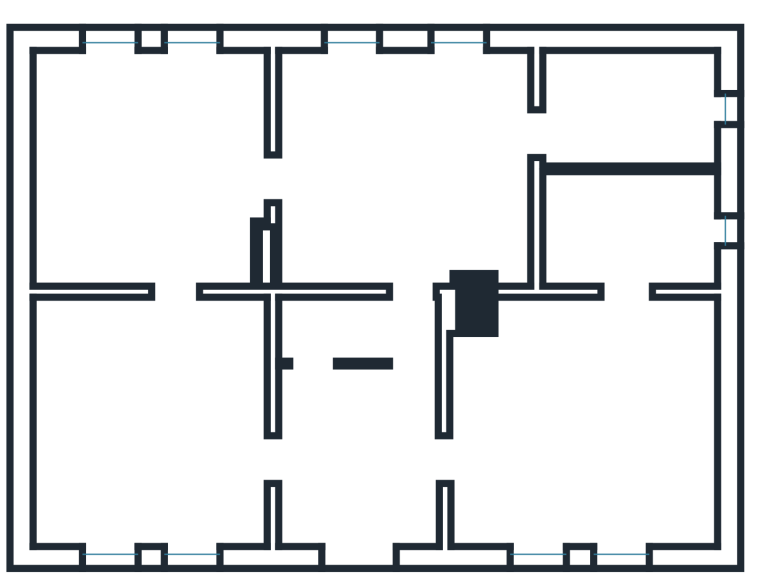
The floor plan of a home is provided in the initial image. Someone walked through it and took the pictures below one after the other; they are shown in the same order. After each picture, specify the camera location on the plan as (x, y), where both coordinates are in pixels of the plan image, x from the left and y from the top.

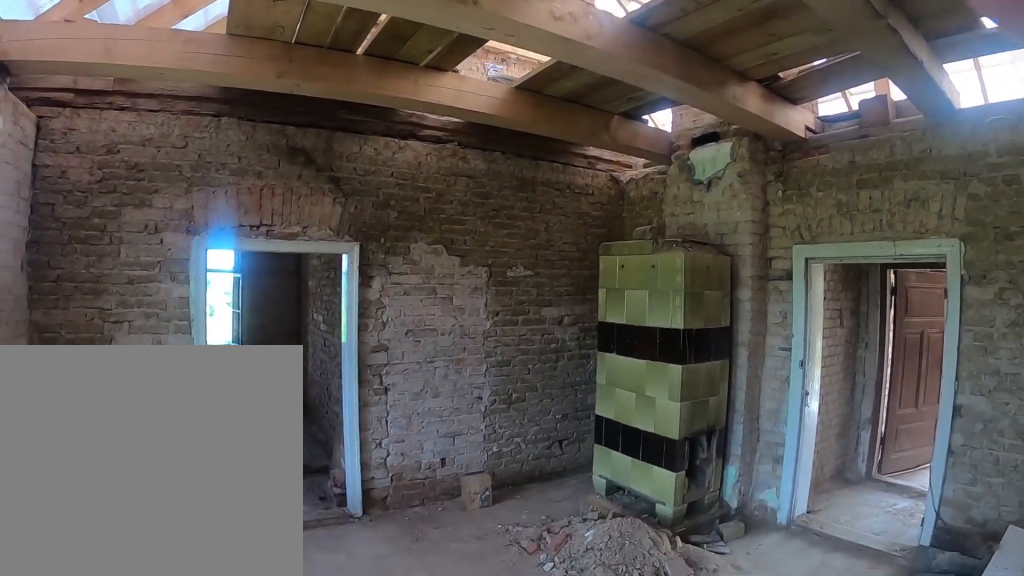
(433, 145)
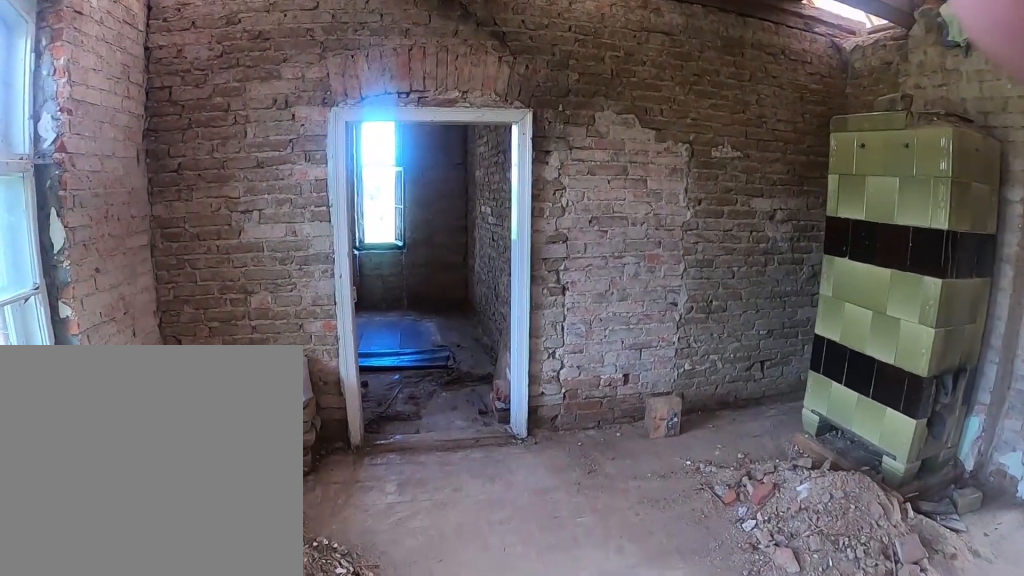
(454, 141)
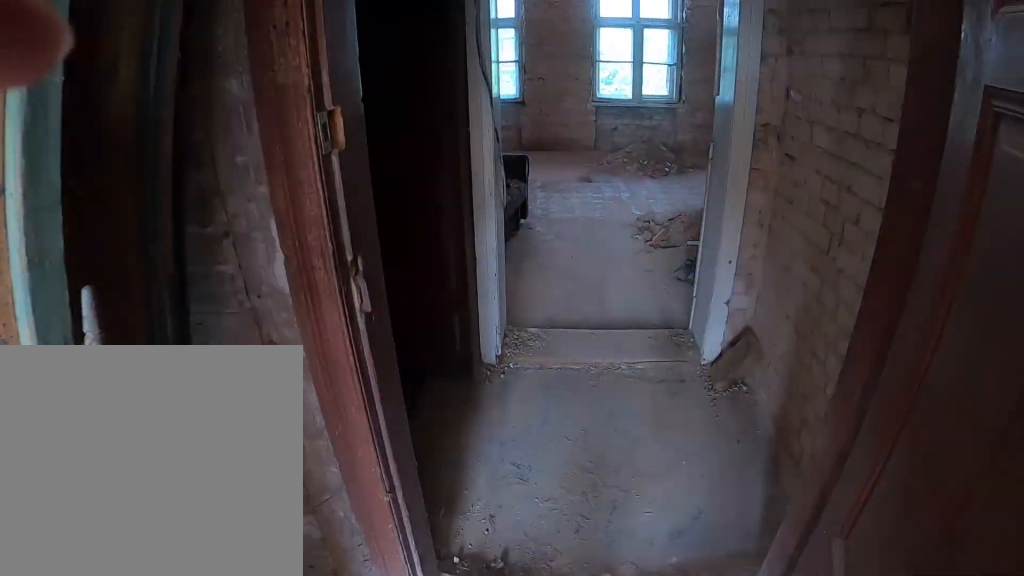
(414, 417)
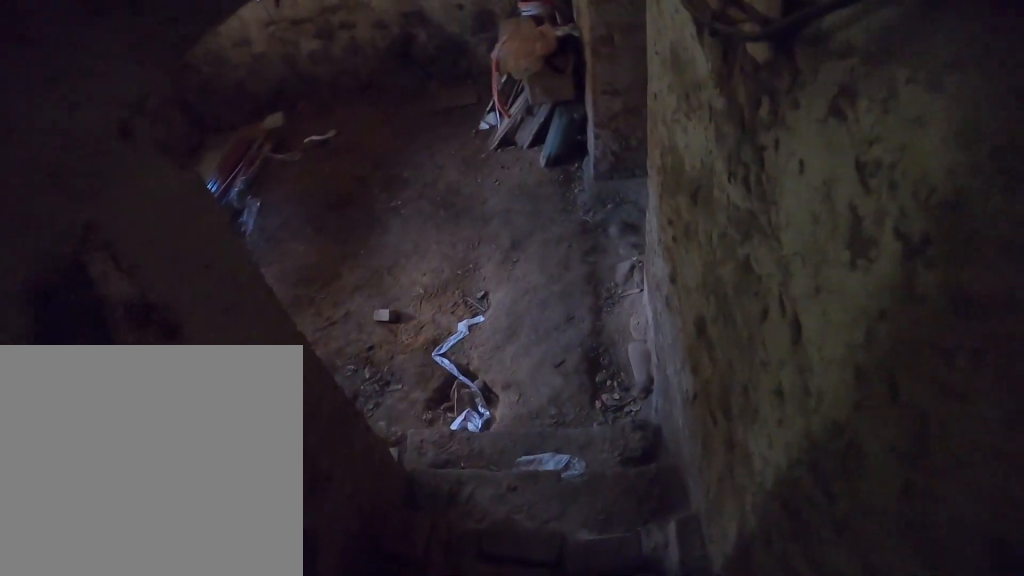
(320, 322)
